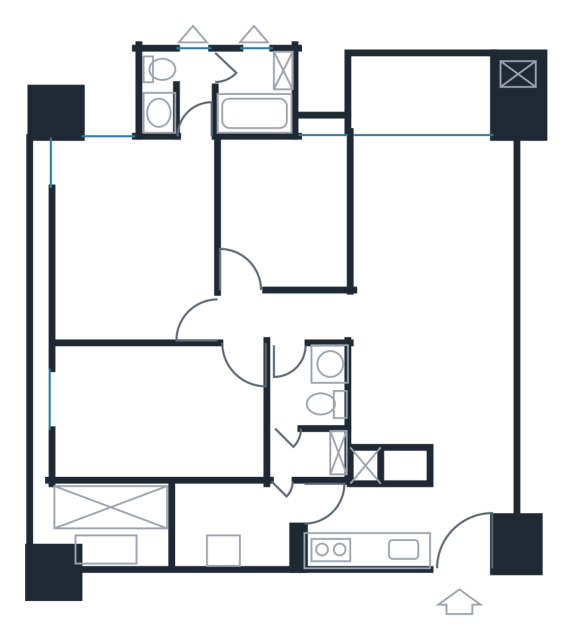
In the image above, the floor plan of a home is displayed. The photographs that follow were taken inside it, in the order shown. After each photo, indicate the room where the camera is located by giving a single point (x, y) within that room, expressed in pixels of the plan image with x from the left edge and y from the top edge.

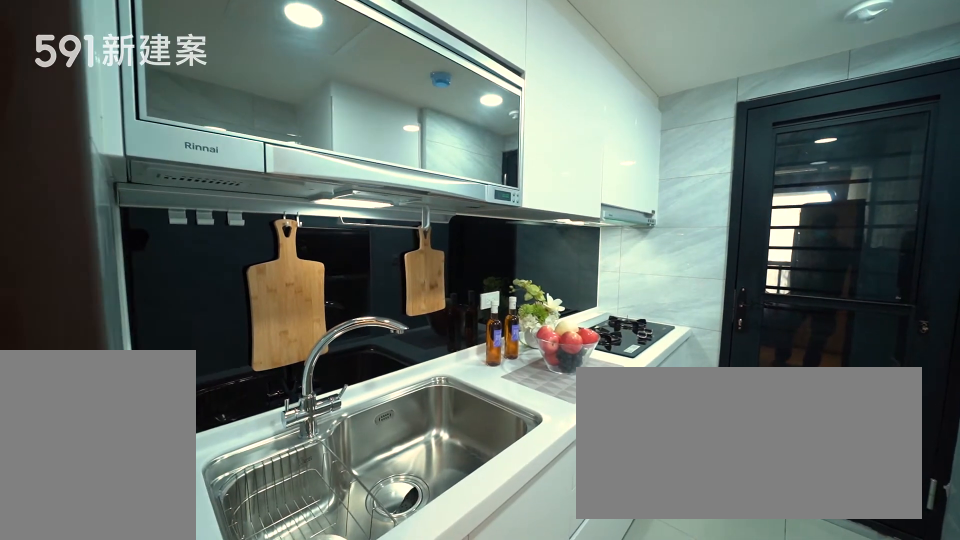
(364, 527)
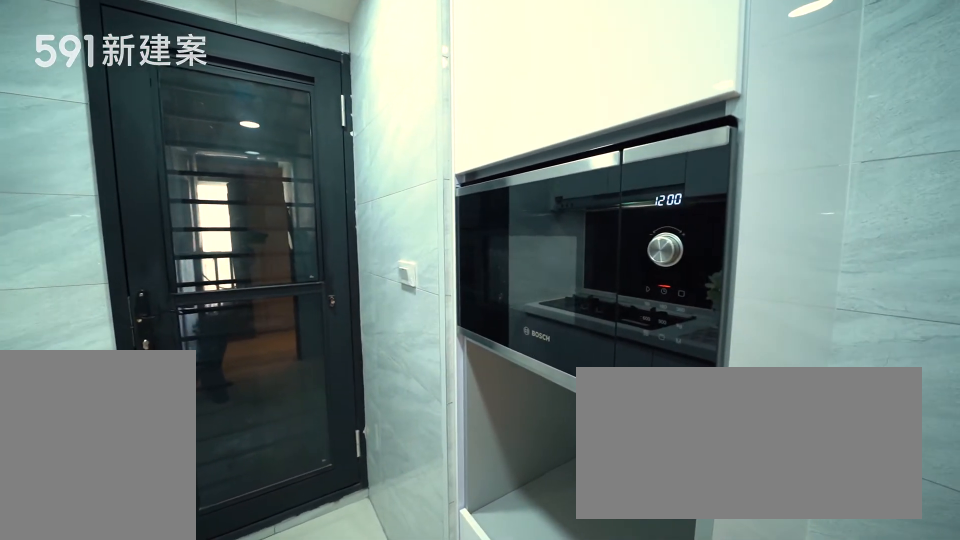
(364, 527)
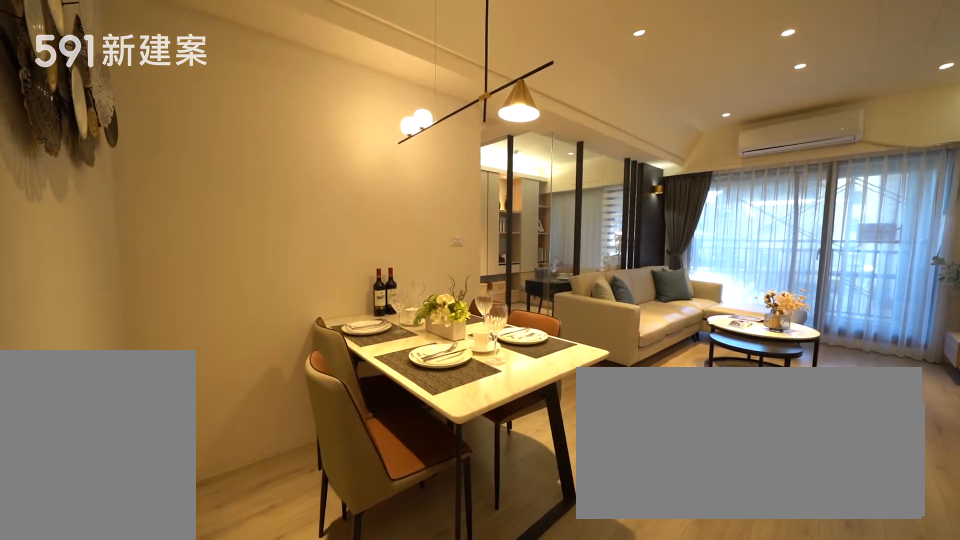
(402, 392)
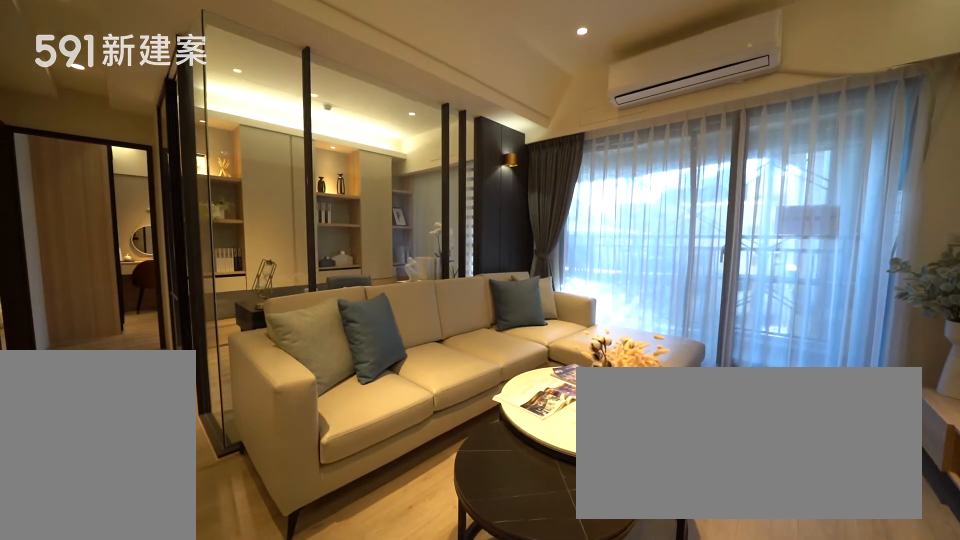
(425, 210)
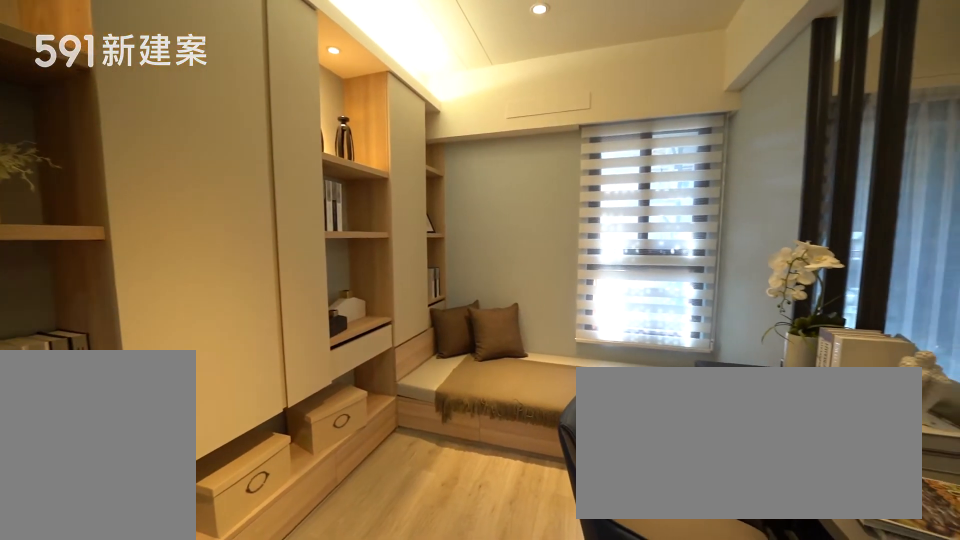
(280, 208)
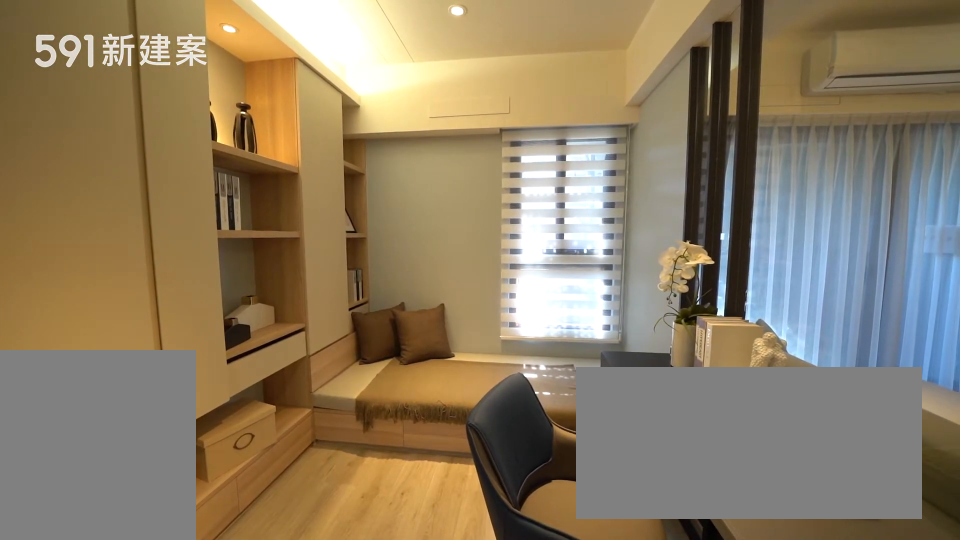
(280, 208)
